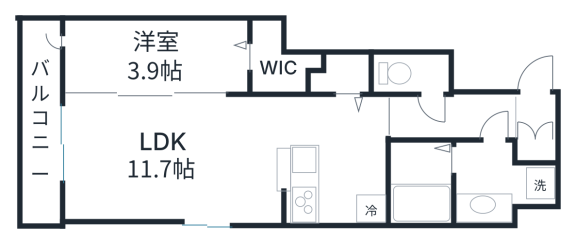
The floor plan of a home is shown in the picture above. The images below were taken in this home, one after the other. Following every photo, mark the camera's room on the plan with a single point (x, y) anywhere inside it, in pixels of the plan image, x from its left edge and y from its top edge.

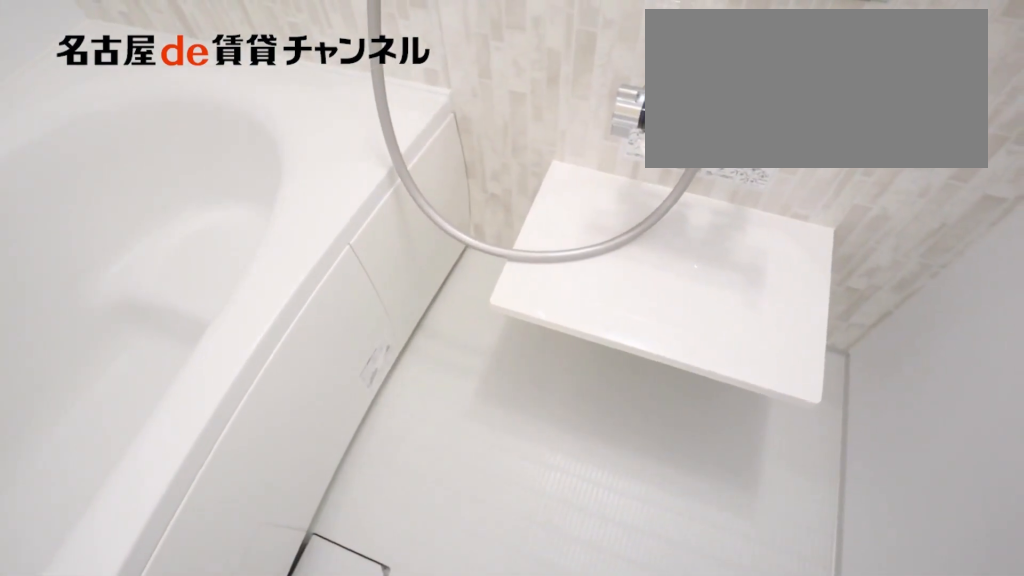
(420, 184)
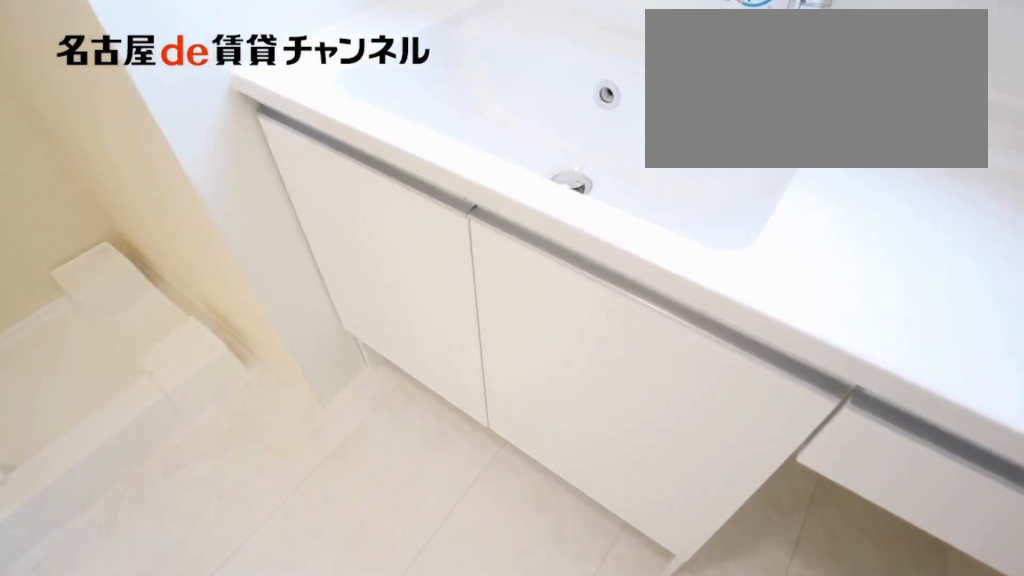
(498, 183)
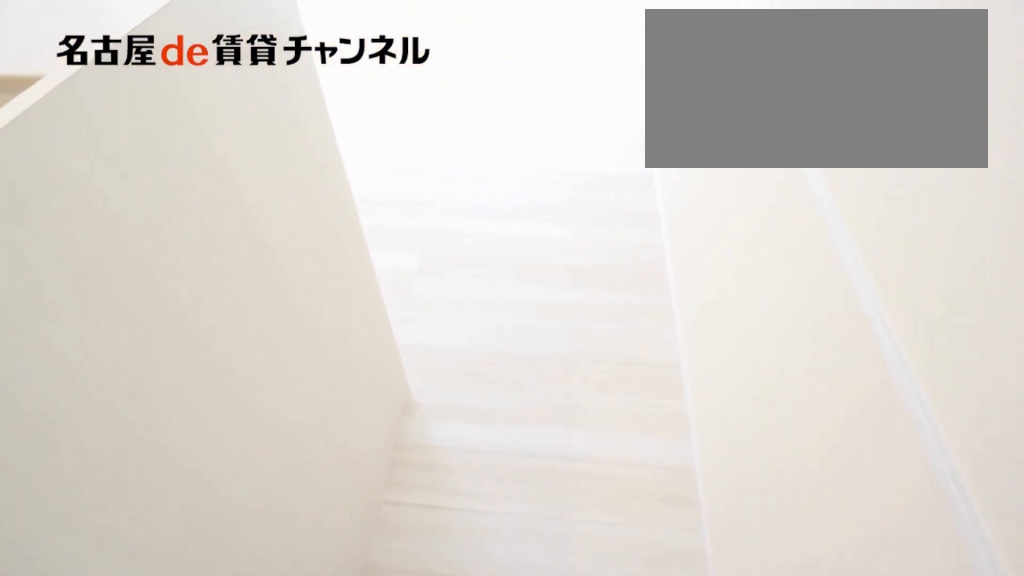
(339, 161)
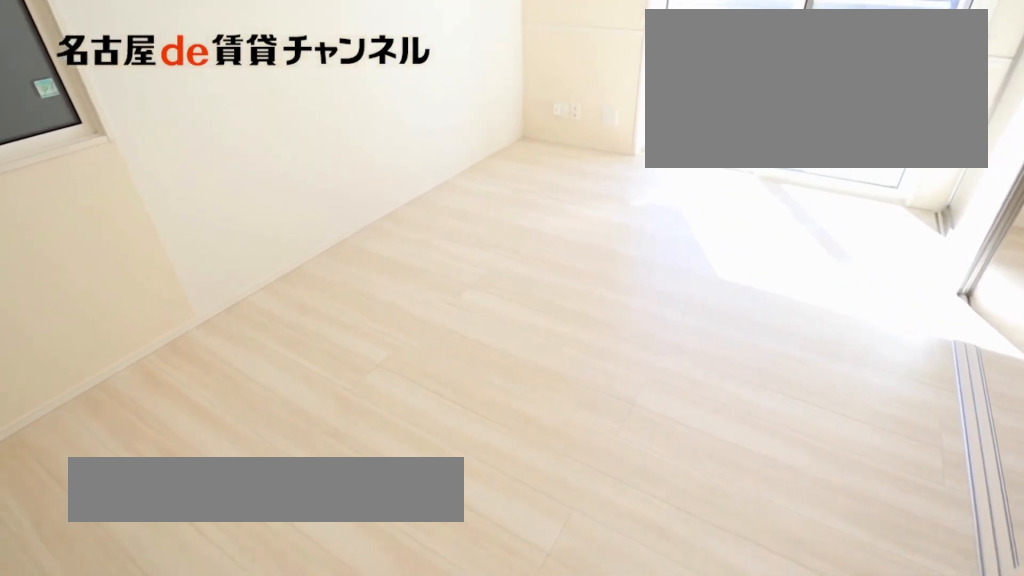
(175, 161)
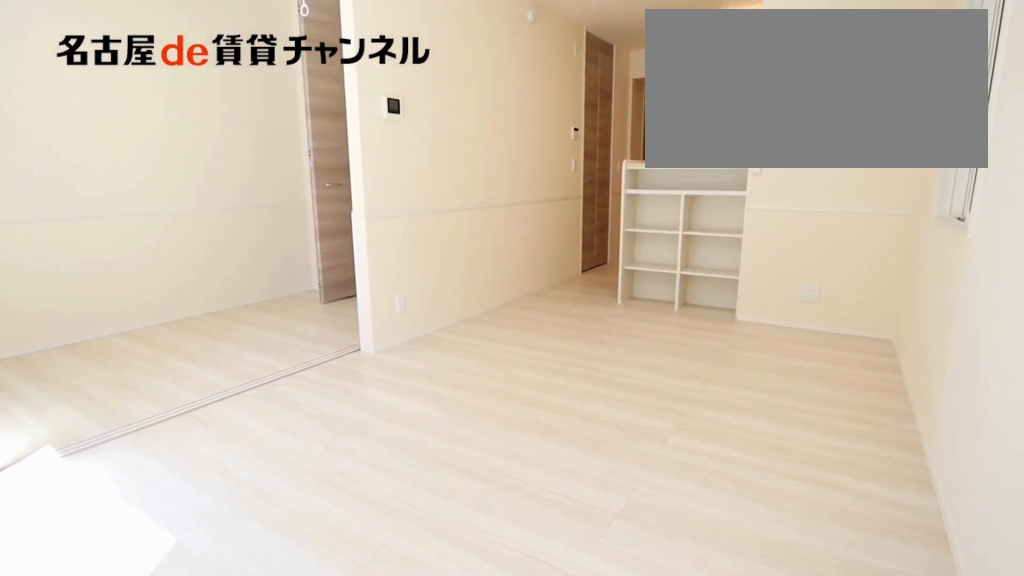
(175, 161)
